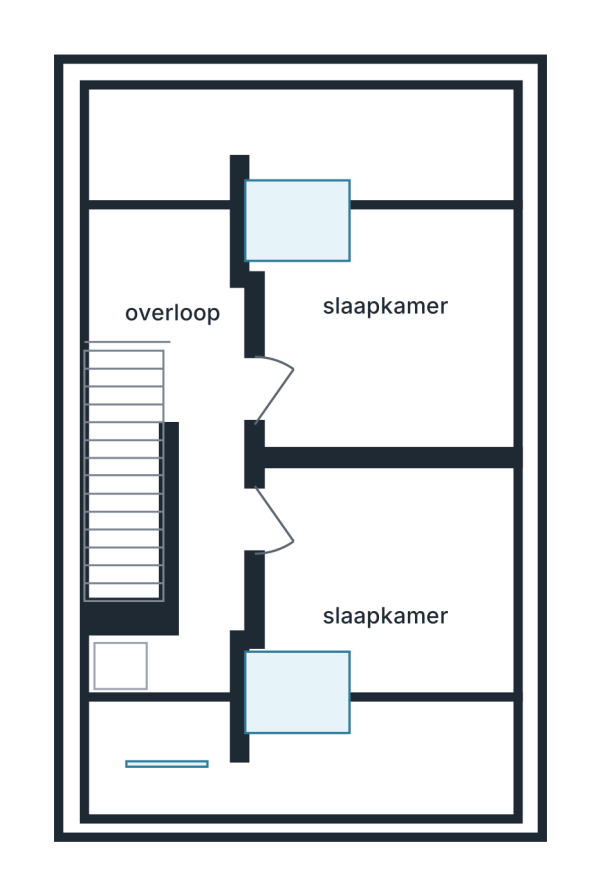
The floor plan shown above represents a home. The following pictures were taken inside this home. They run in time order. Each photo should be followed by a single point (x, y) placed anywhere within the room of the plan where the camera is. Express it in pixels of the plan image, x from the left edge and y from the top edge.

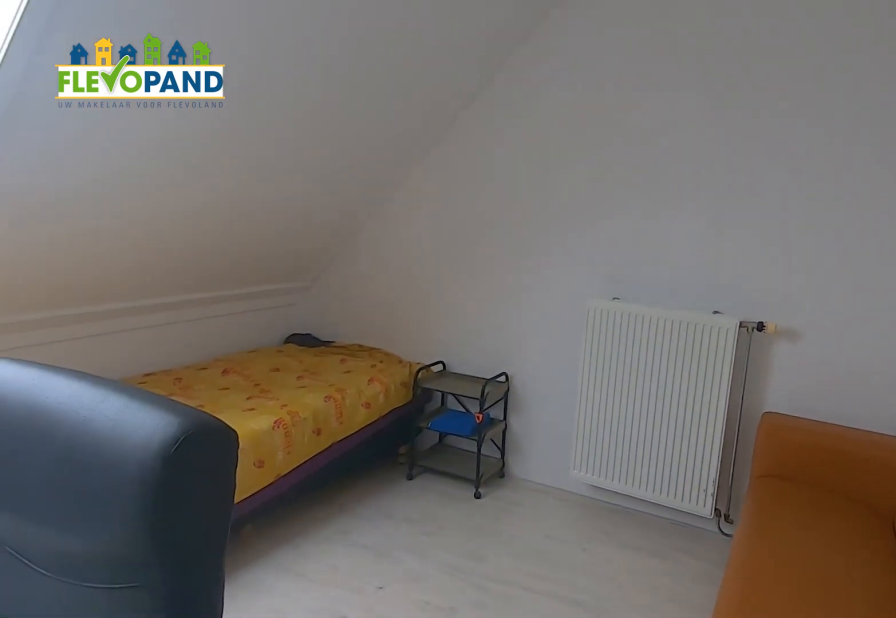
(389, 410)
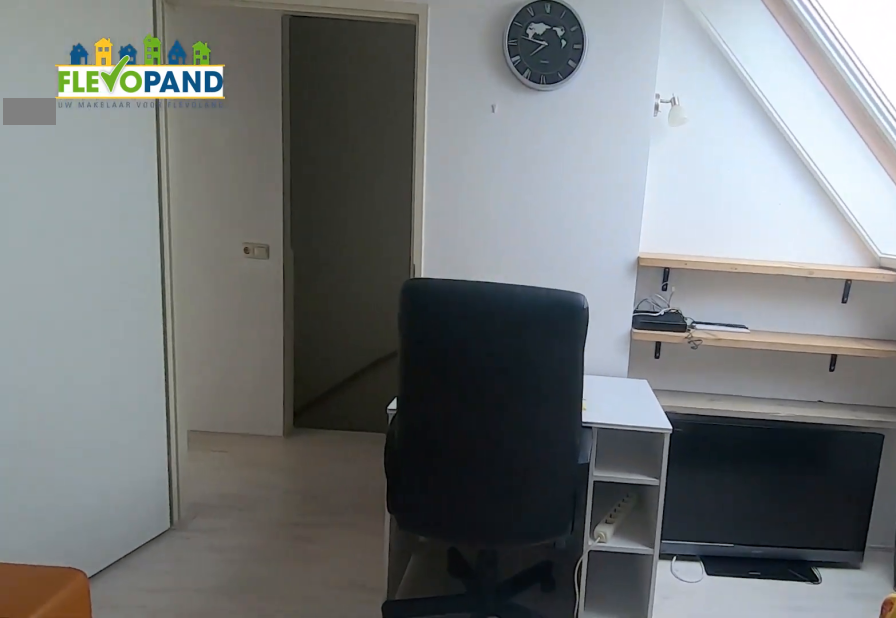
(389, 410)
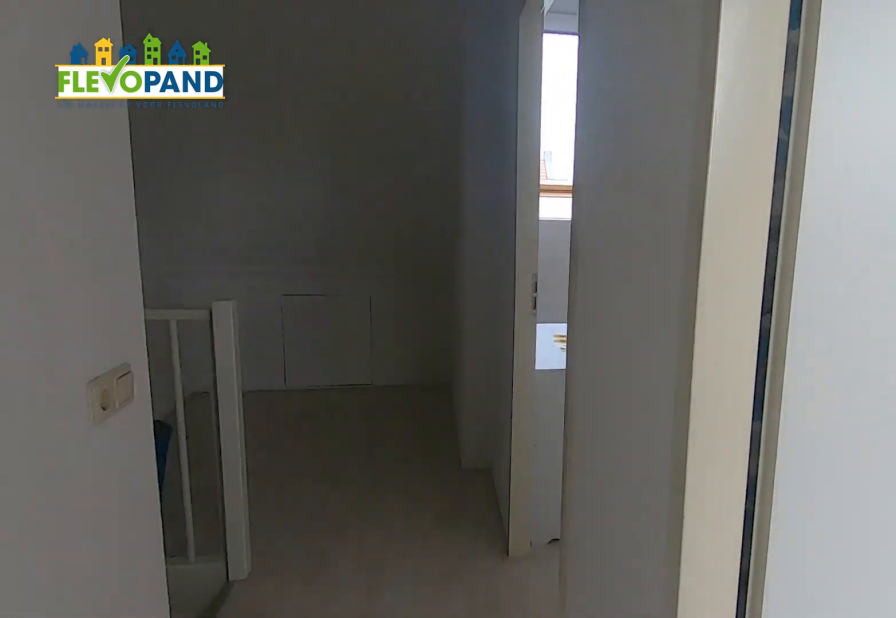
(125, 664)
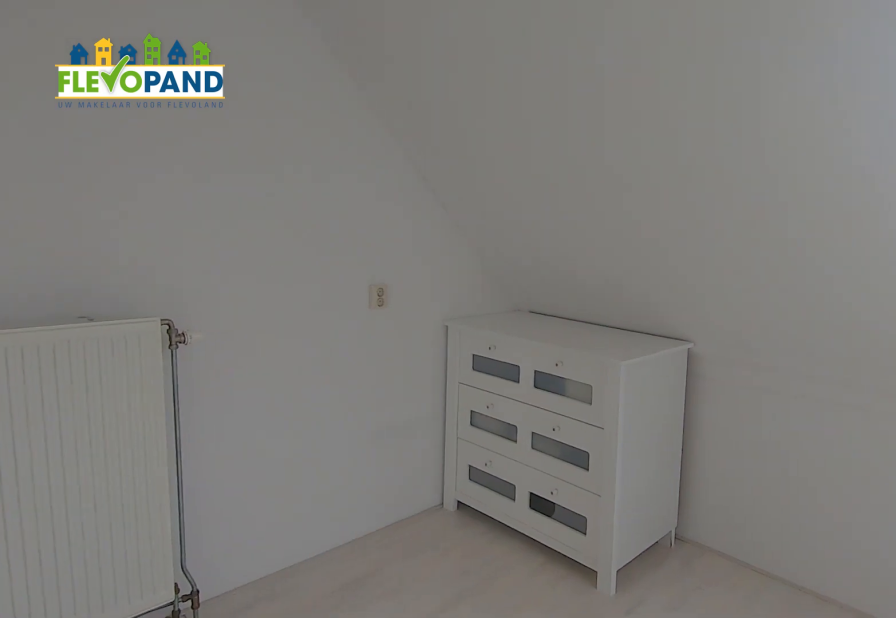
(381, 587)
